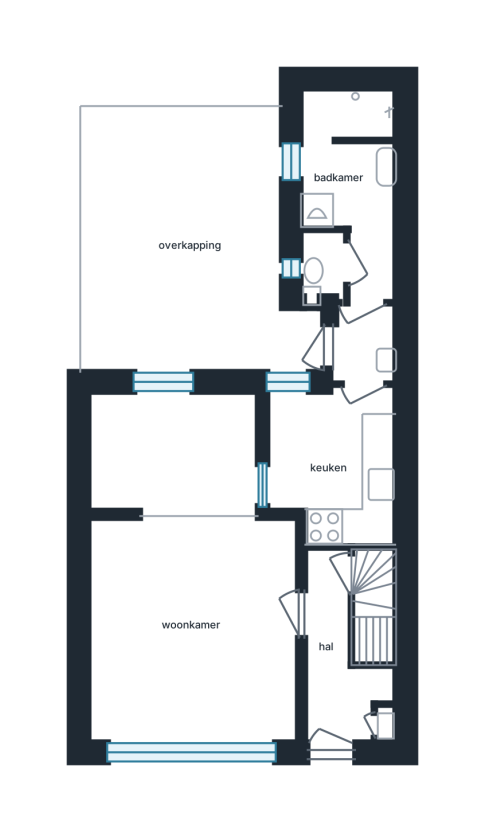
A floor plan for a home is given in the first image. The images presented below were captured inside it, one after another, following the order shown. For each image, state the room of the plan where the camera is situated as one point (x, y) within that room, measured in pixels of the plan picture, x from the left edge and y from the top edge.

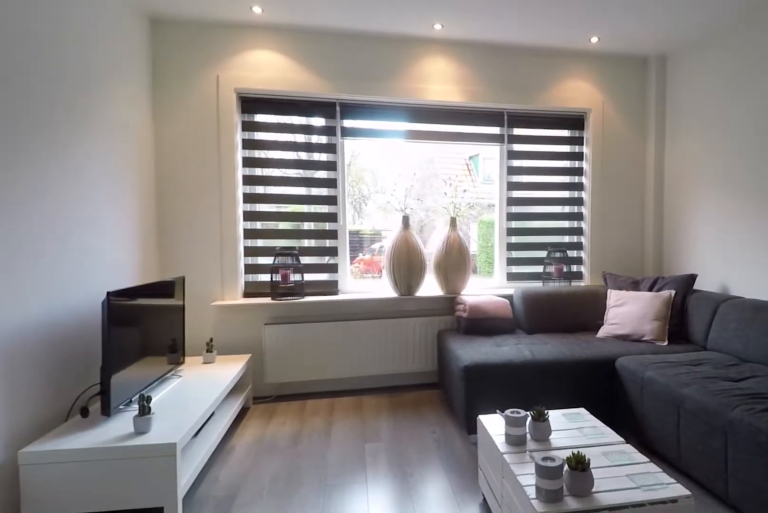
(193, 631)
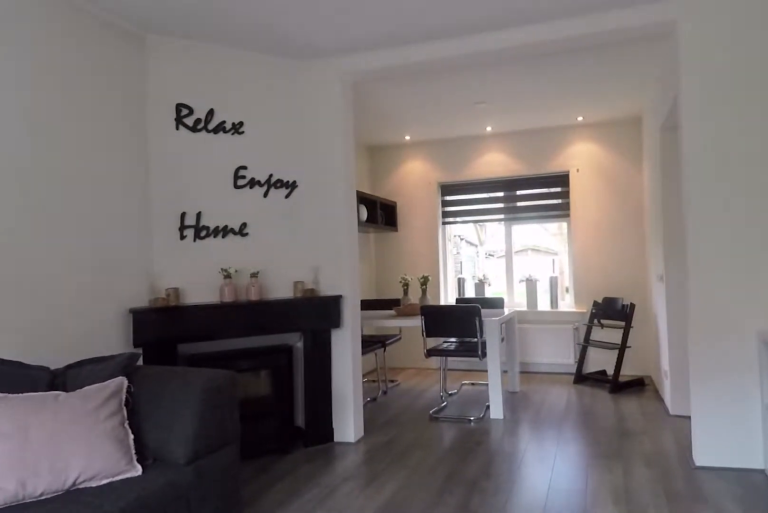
(138, 604)
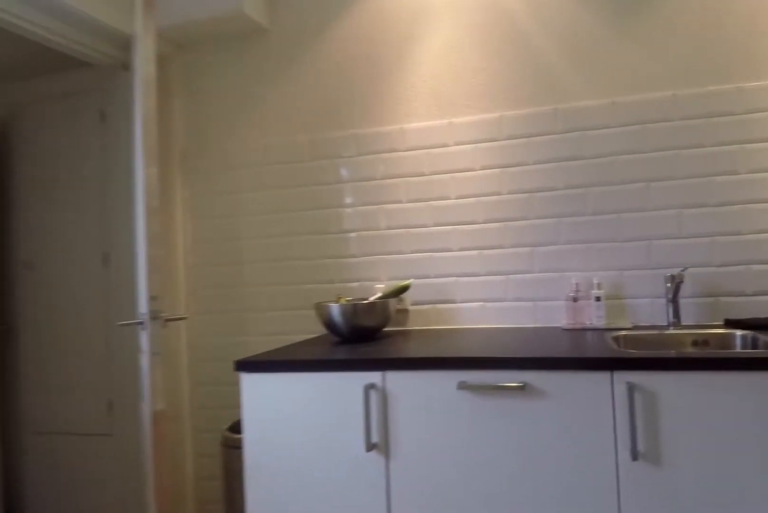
(336, 462)
